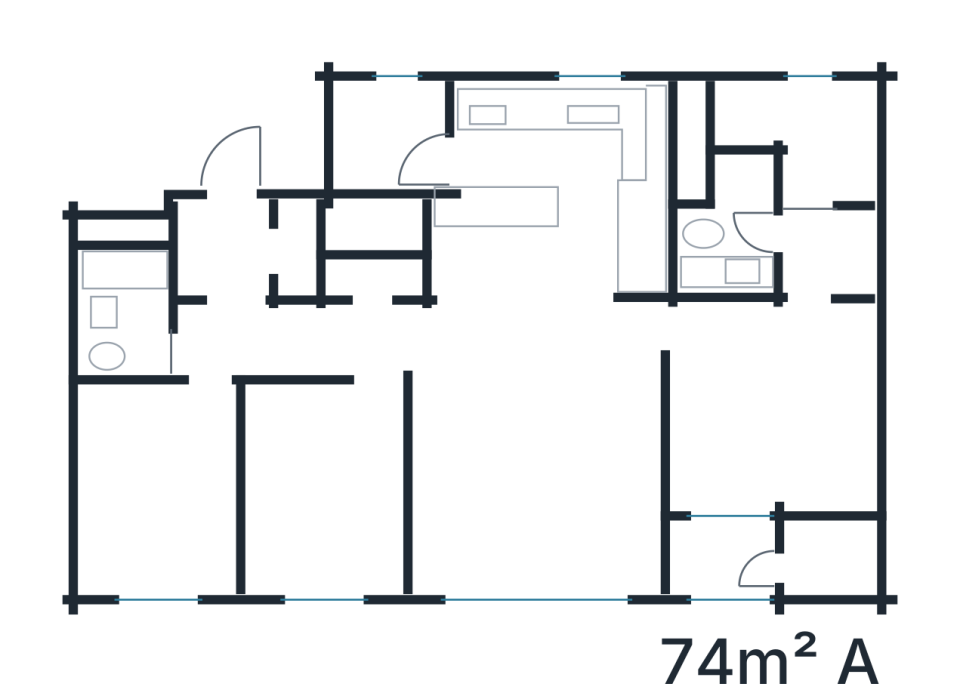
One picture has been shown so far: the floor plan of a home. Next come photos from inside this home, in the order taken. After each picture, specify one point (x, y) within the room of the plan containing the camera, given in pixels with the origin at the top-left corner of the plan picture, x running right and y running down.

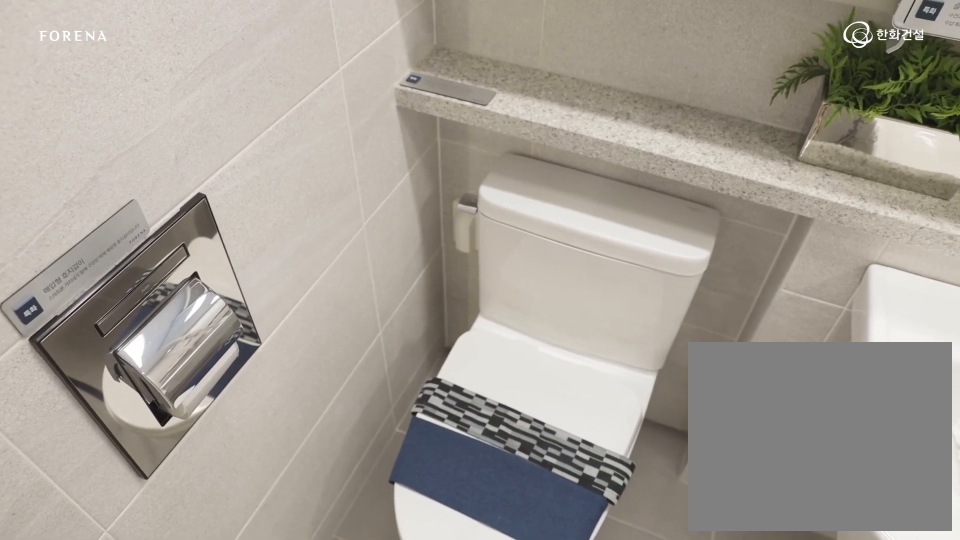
(161, 347)
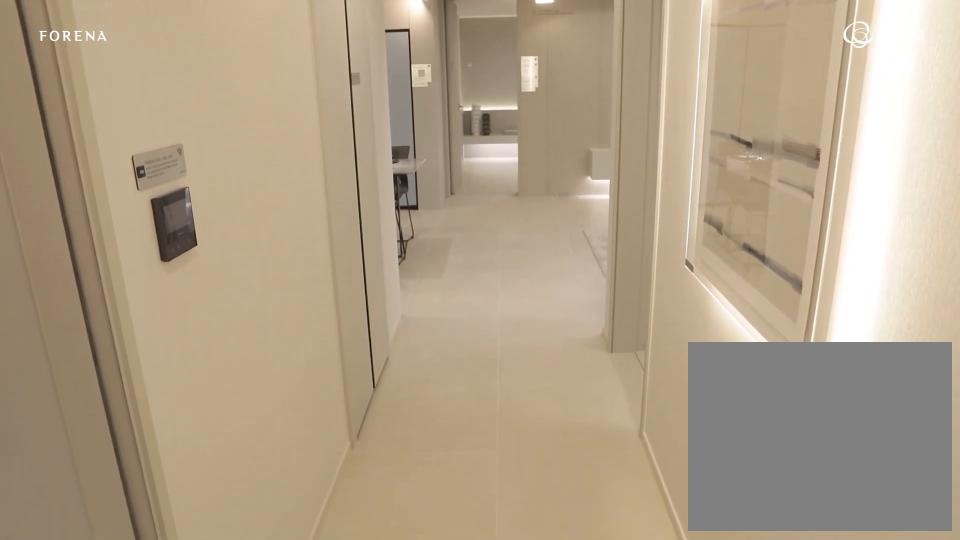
(342, 340)
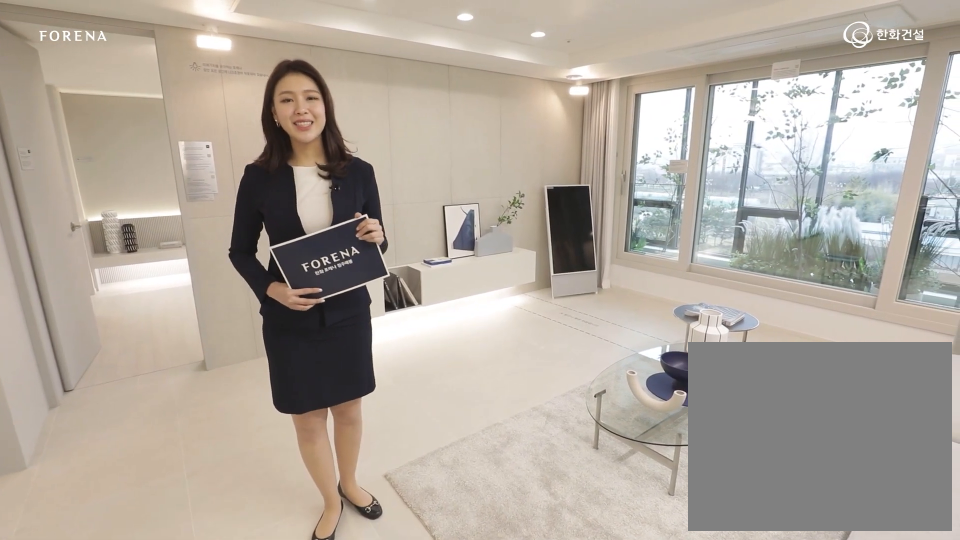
(545, 462)
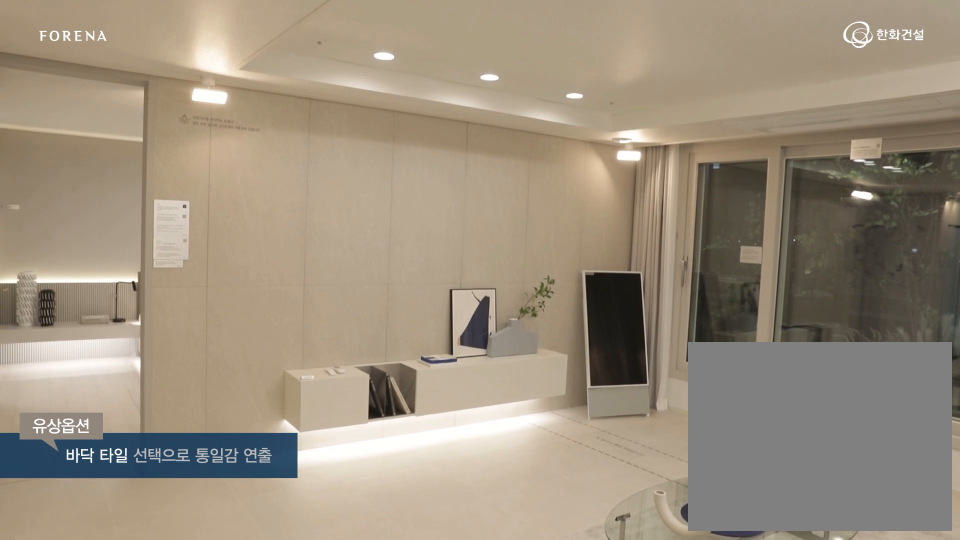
(544, 463)
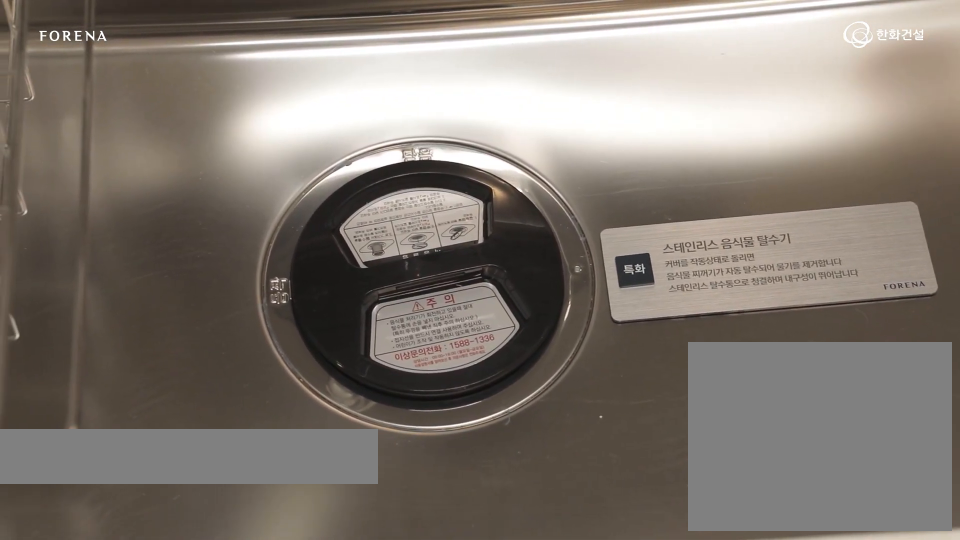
(526, 269)
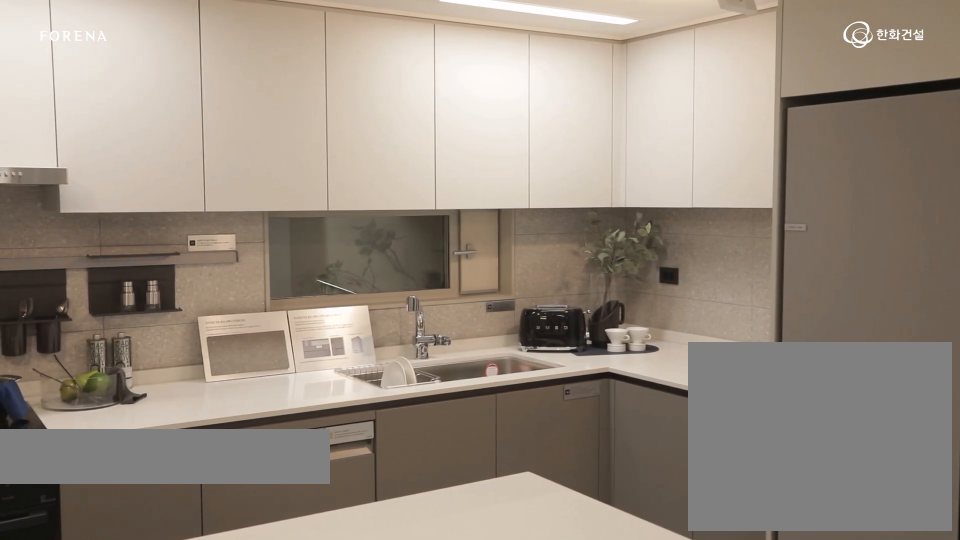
(527, 269)
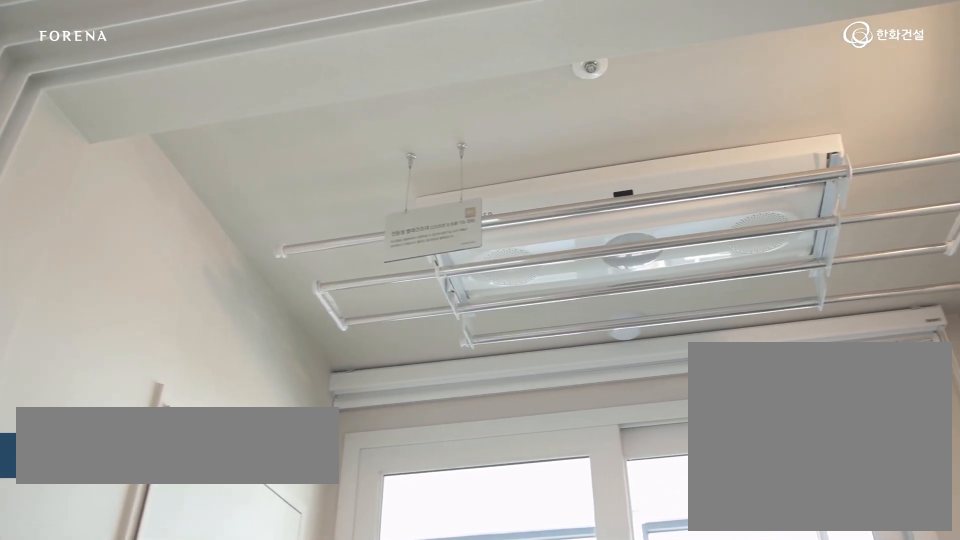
(775, 395)
